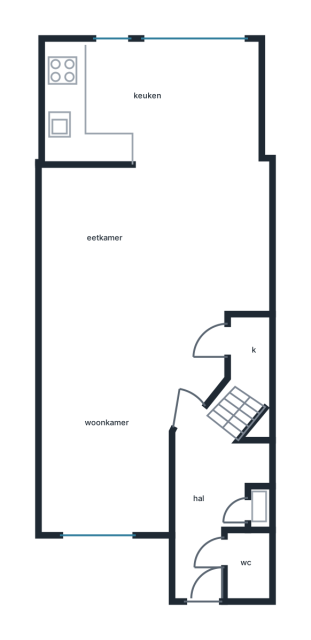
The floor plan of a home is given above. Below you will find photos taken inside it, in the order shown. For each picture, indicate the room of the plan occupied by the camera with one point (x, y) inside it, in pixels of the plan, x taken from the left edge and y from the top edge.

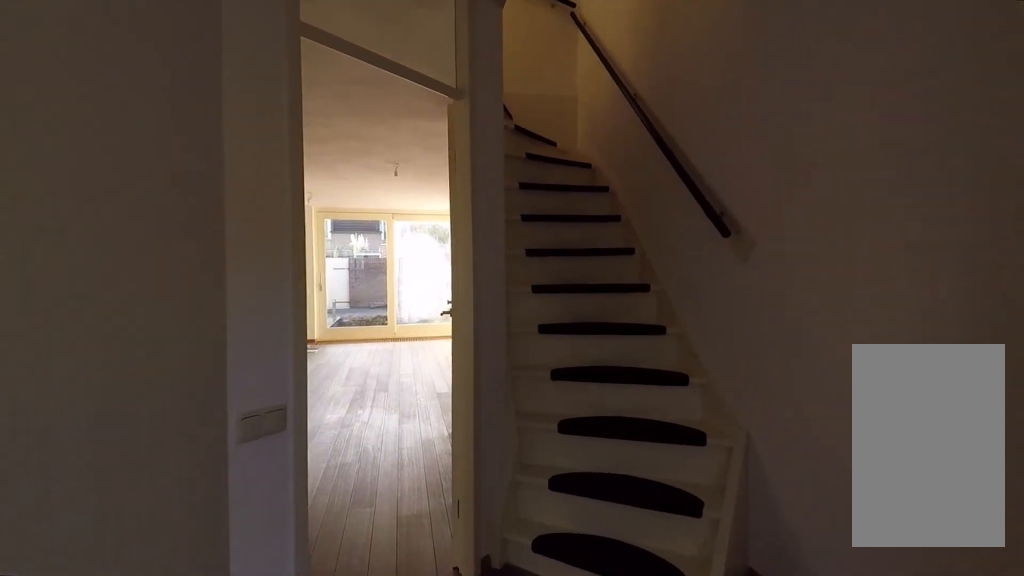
(210, 500)
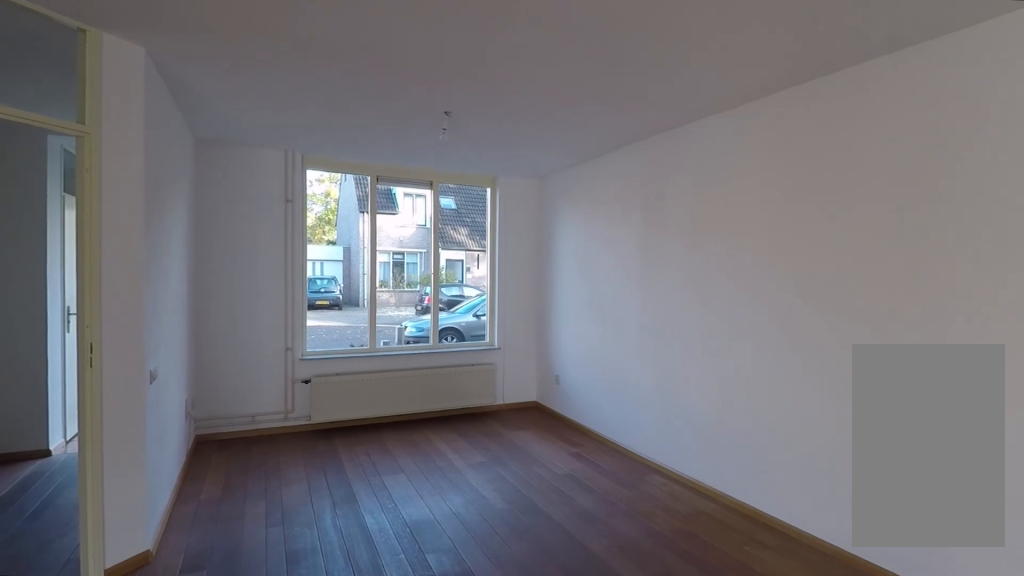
(138, 324)
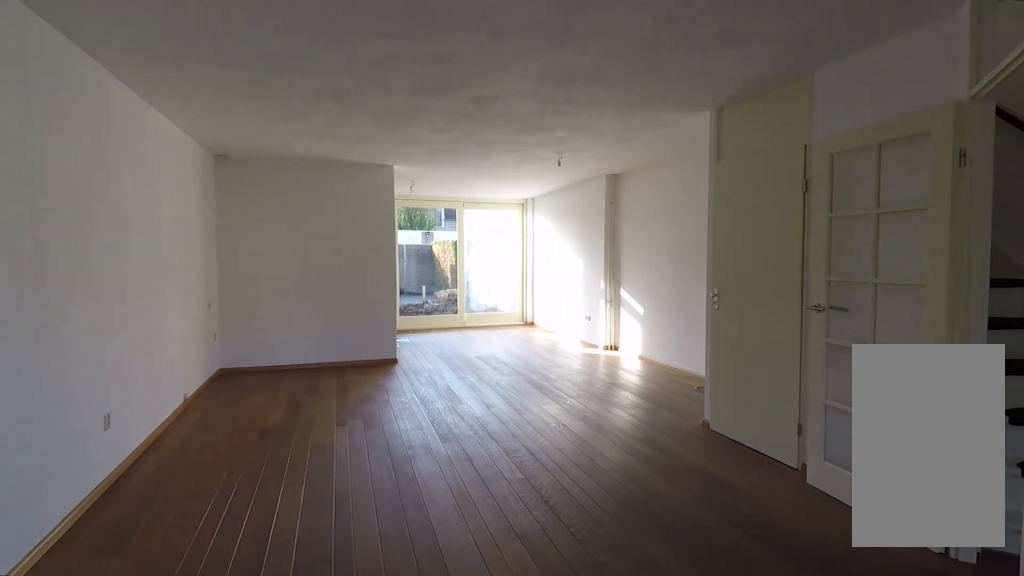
(138, 324)
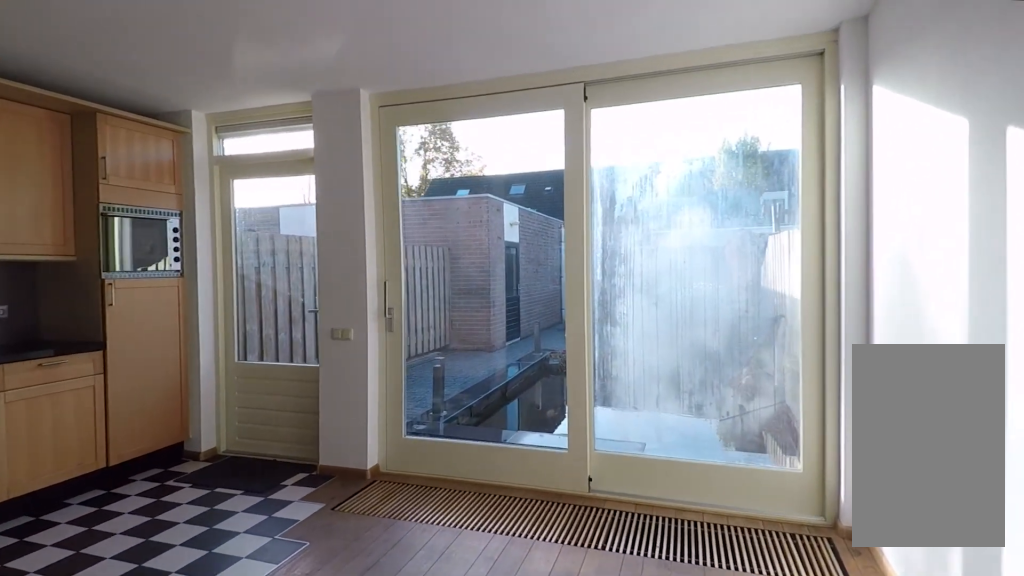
(153, 104)
